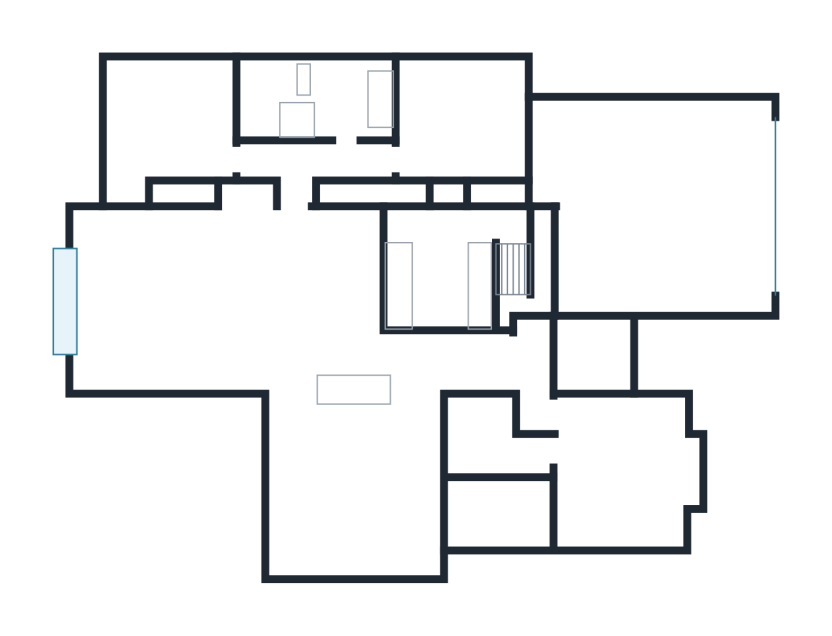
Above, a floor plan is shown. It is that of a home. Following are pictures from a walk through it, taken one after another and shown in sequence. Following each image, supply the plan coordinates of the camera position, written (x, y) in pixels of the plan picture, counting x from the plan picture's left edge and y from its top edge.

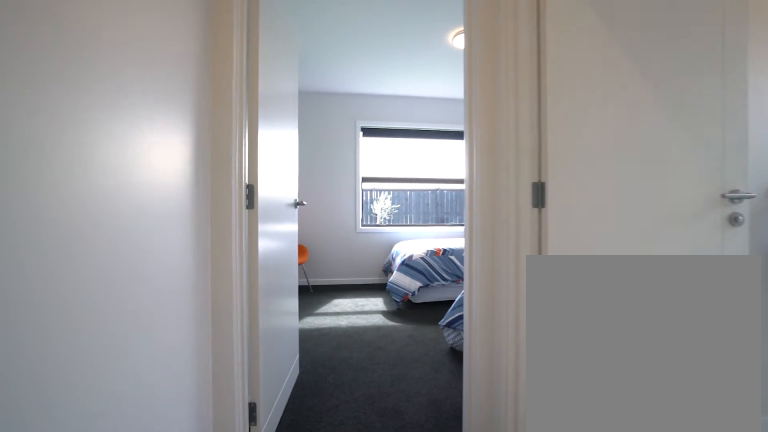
(267, 167)
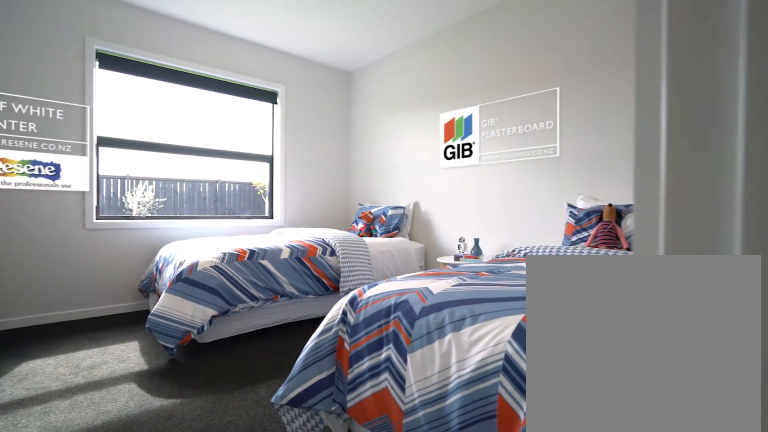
(240, 154)
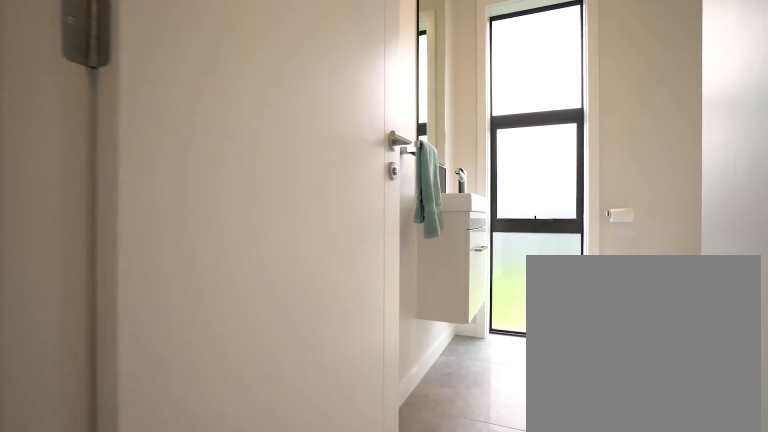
(253, 140)
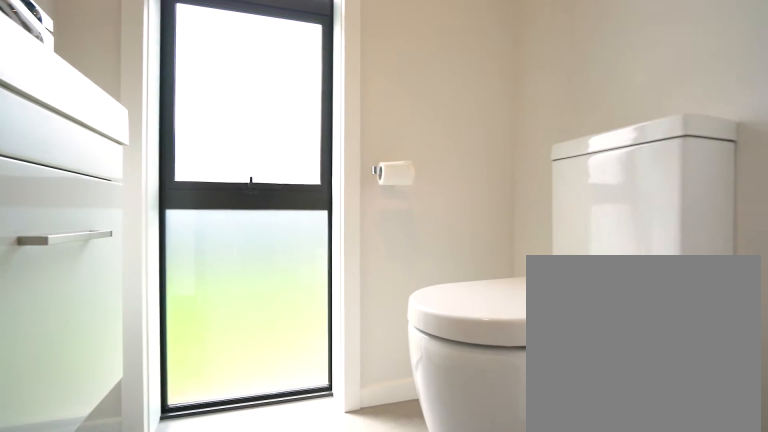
(253, 99)
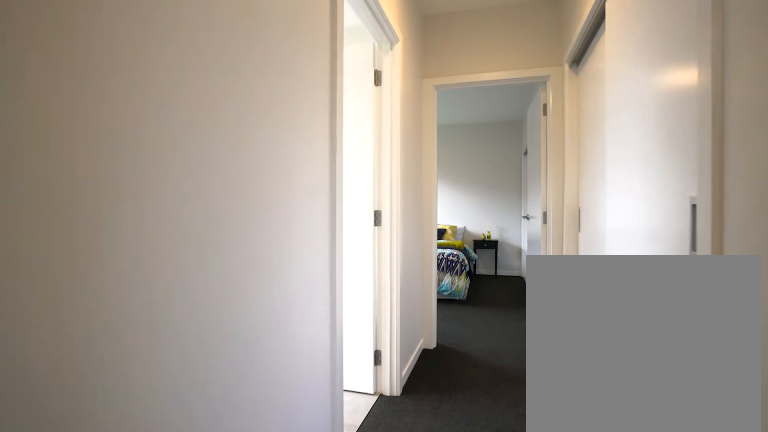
(305, 154)
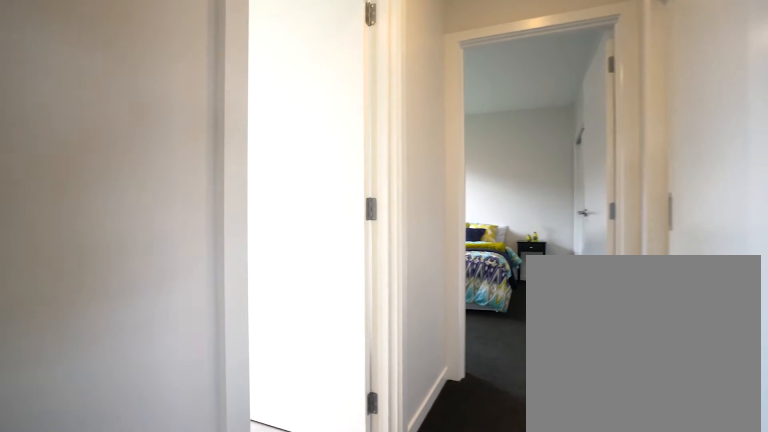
(332, 154)
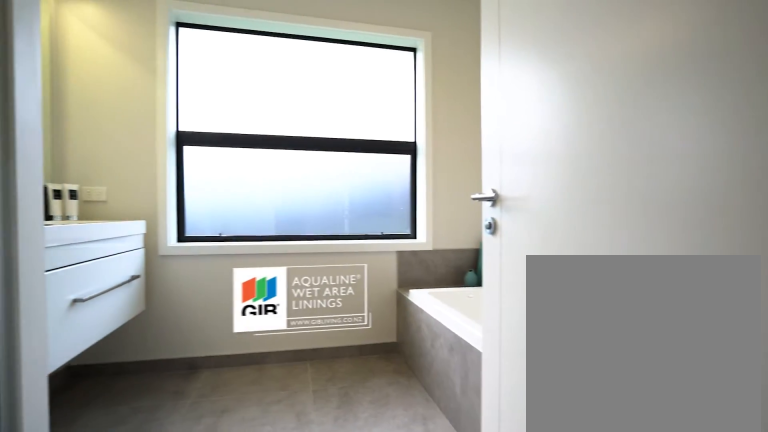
(346, 106)
